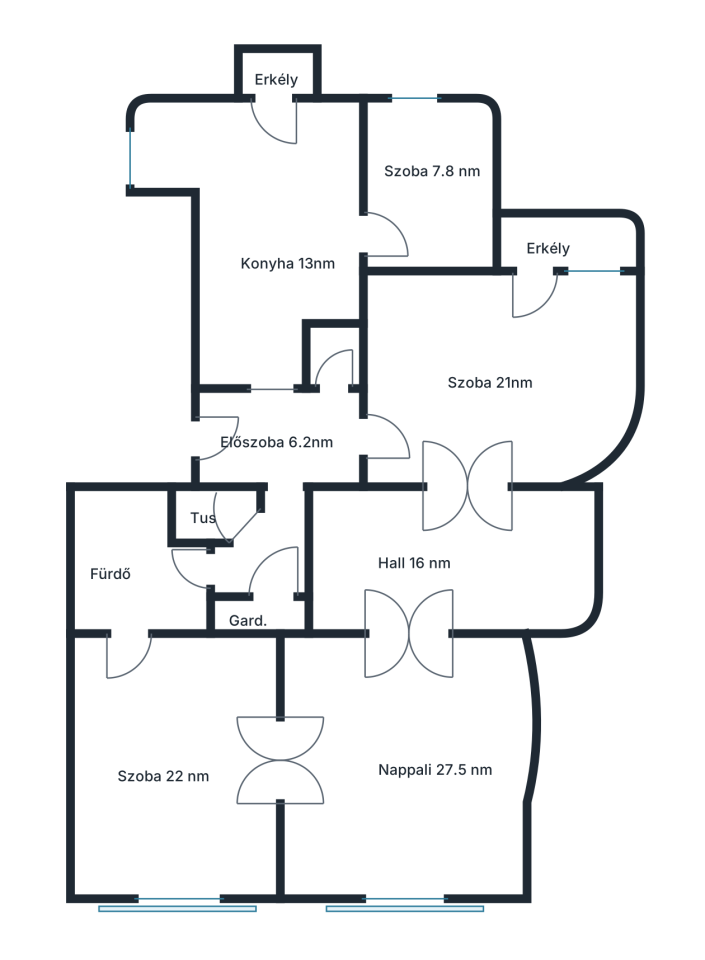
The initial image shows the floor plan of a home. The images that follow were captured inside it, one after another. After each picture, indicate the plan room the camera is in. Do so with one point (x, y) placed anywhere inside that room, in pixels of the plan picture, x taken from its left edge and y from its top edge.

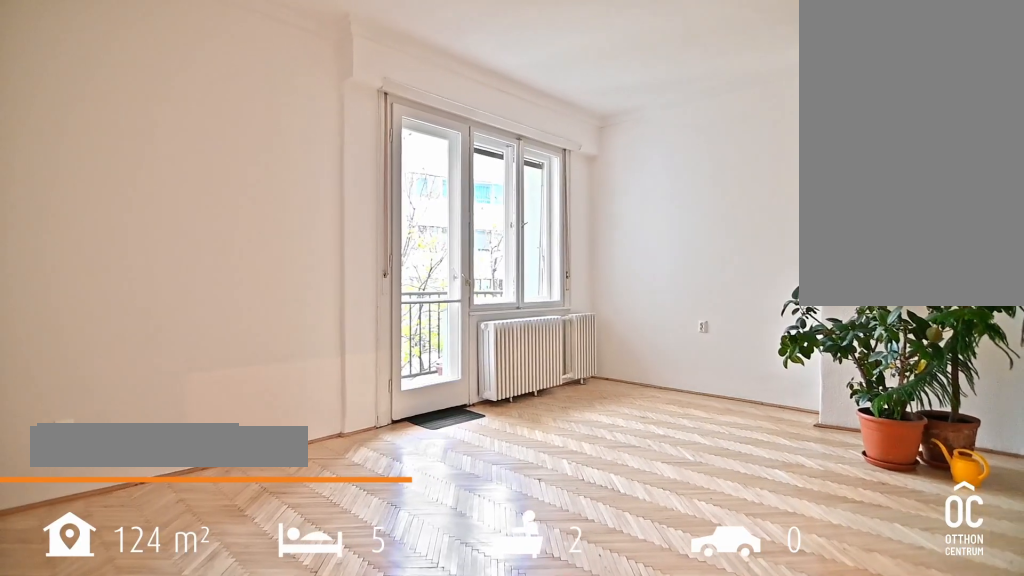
(487, 377)
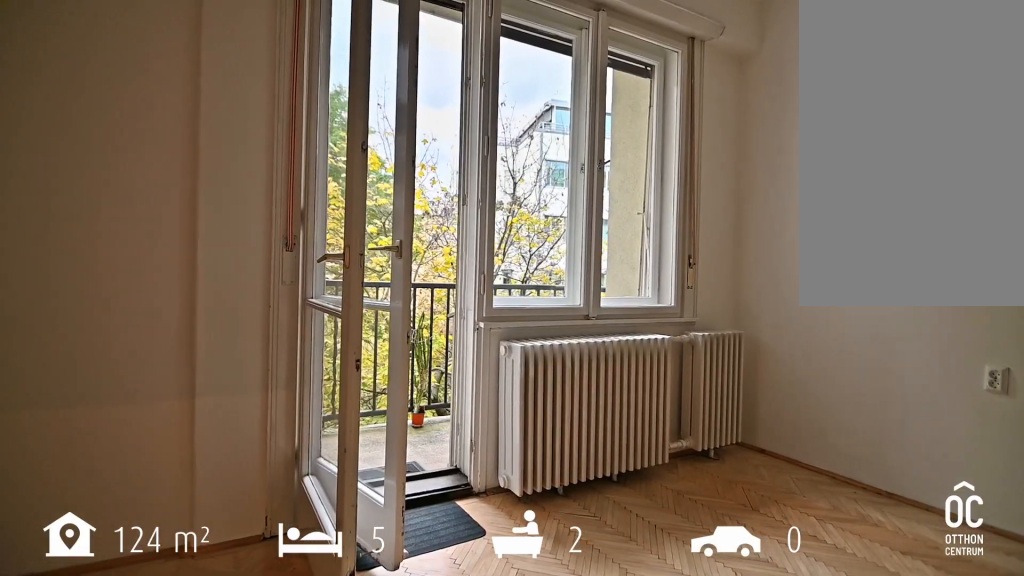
(487, 377)
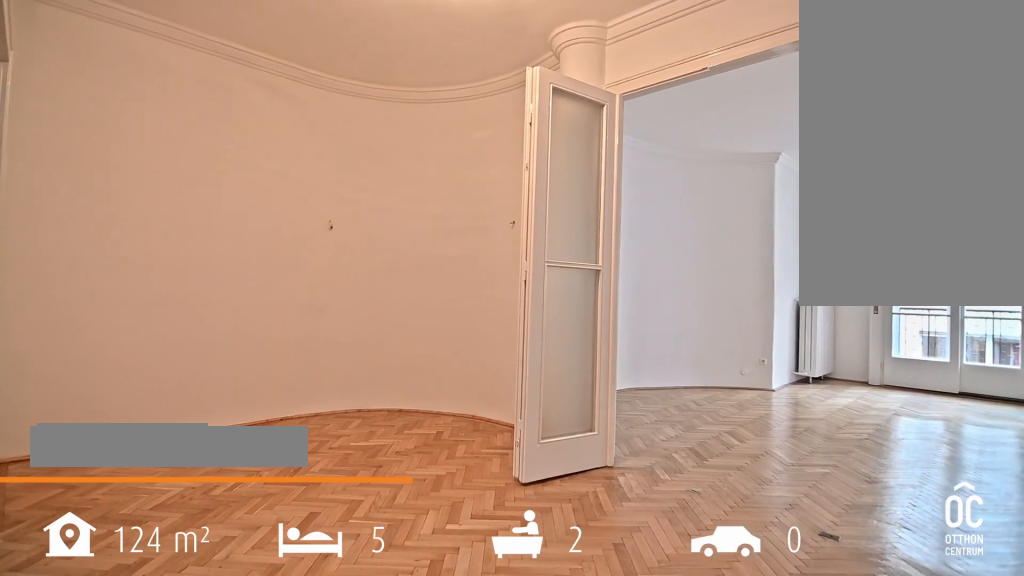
(431, 566)
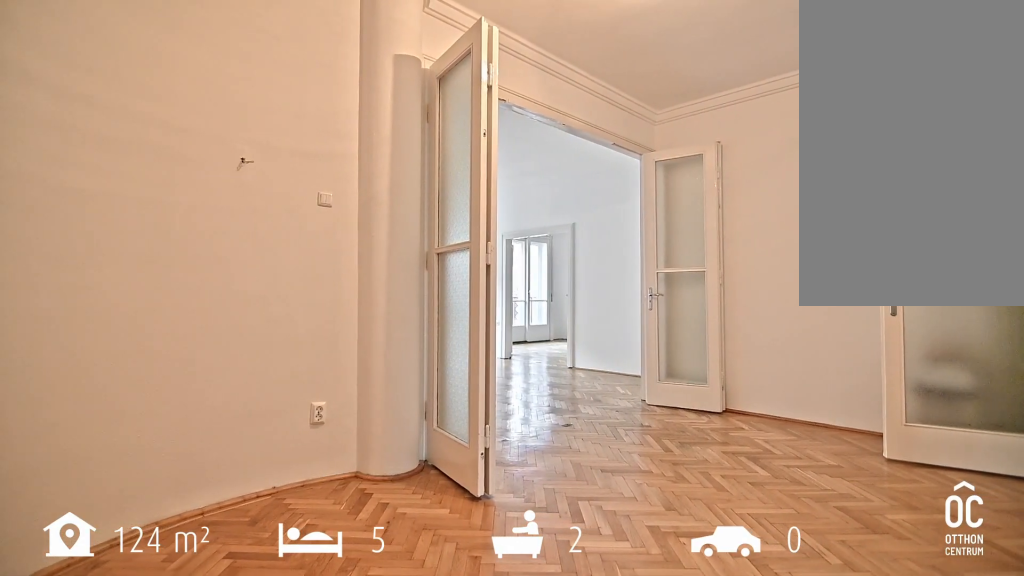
(431, 566)
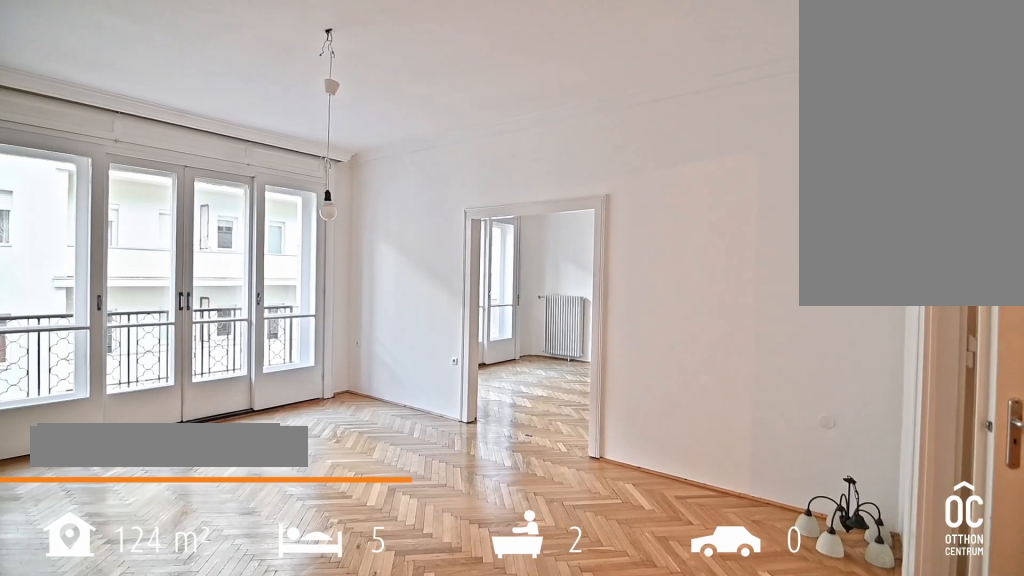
(404, 763)
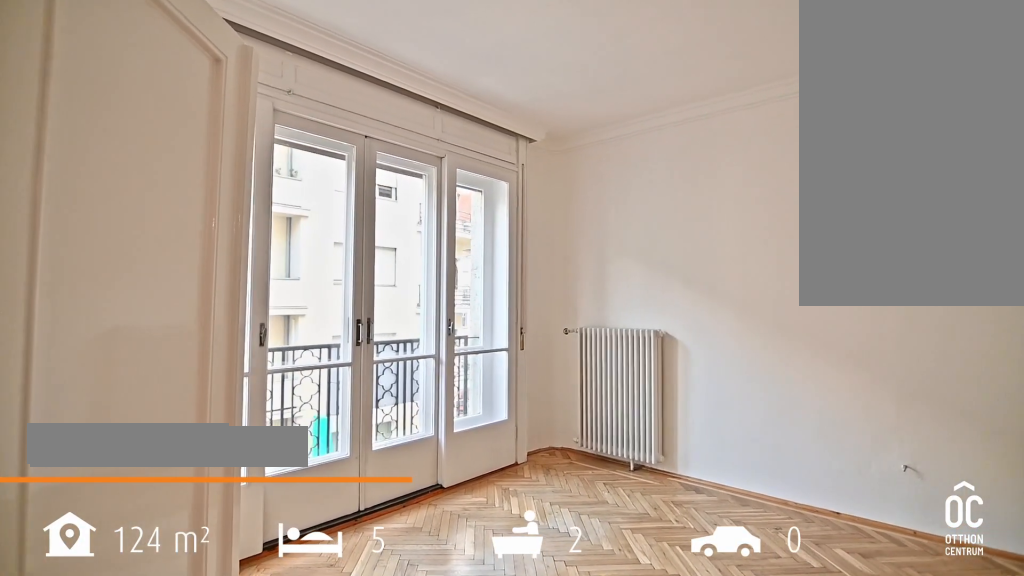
(173, 763)
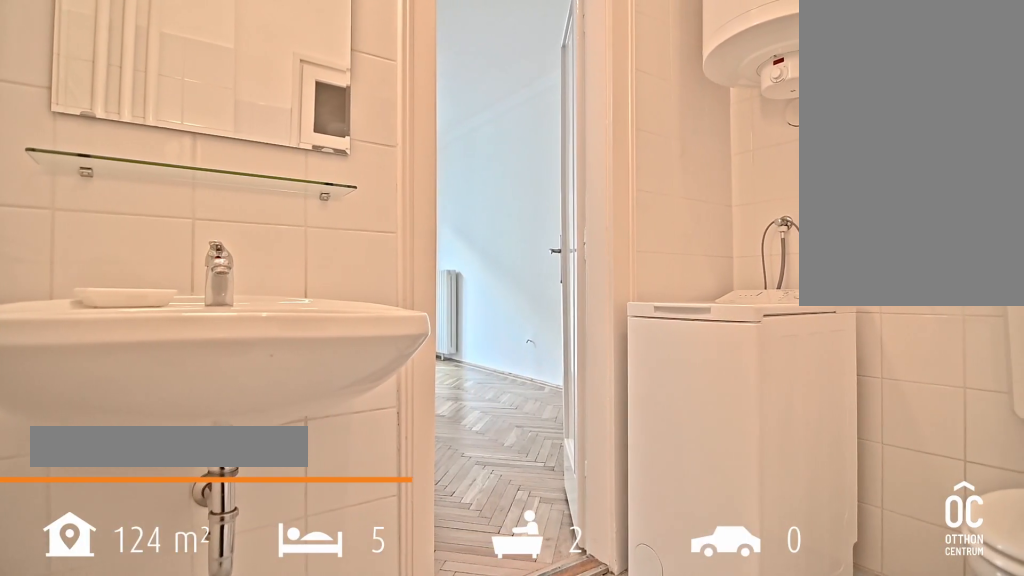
(133, 568)
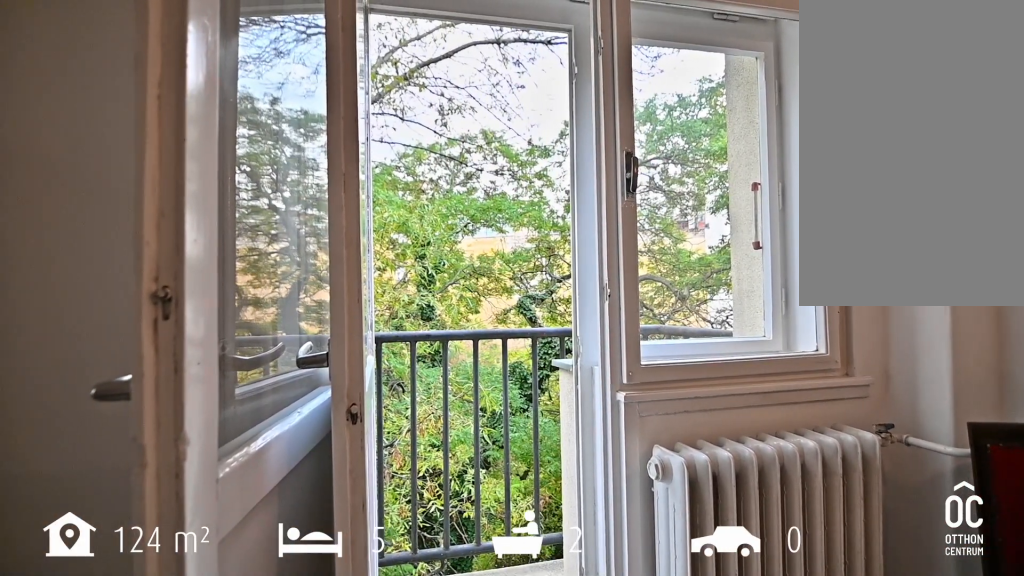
(285, 253)
